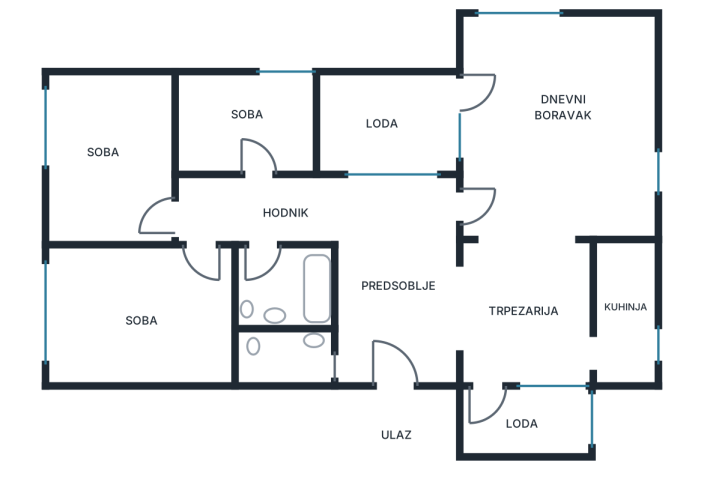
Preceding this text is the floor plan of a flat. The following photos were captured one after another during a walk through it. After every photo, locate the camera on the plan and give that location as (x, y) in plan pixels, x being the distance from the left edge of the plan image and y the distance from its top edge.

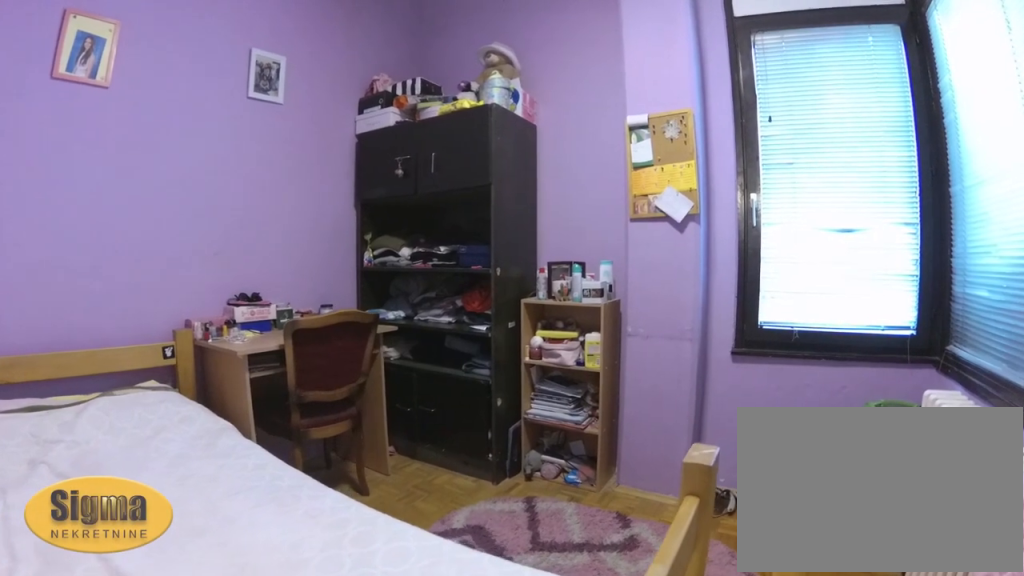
(264, 174)
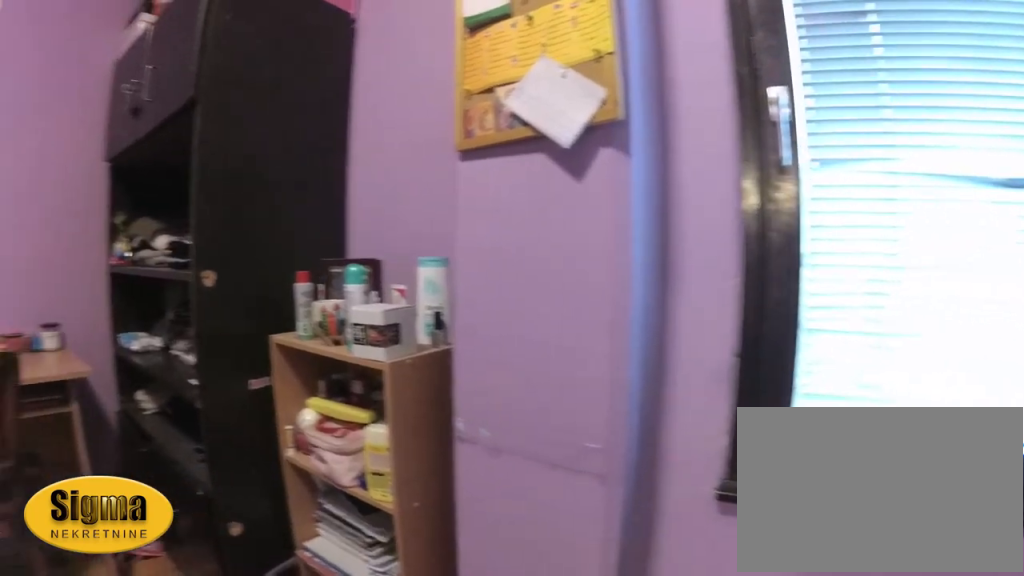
(263, 121)
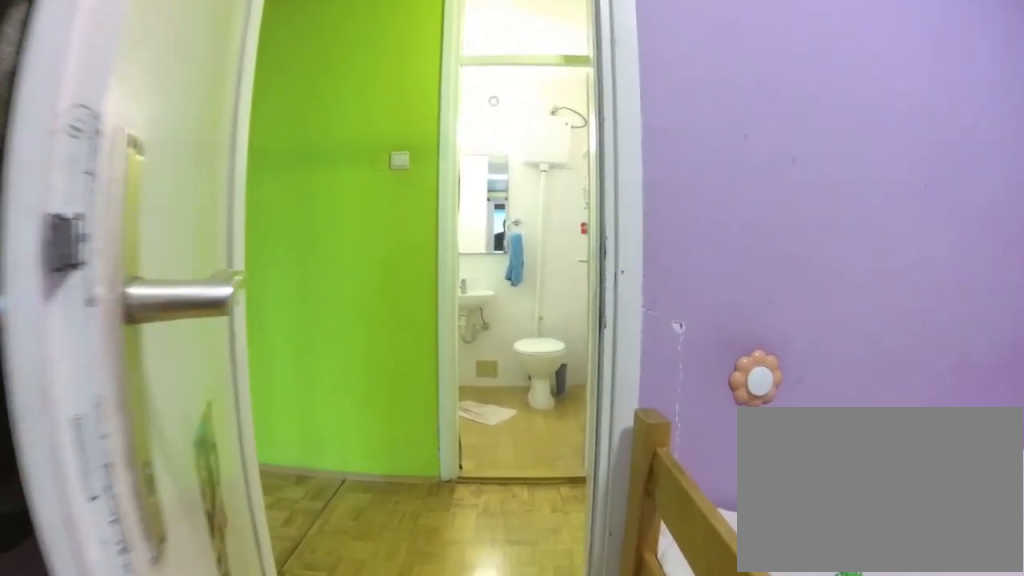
(275, 116)
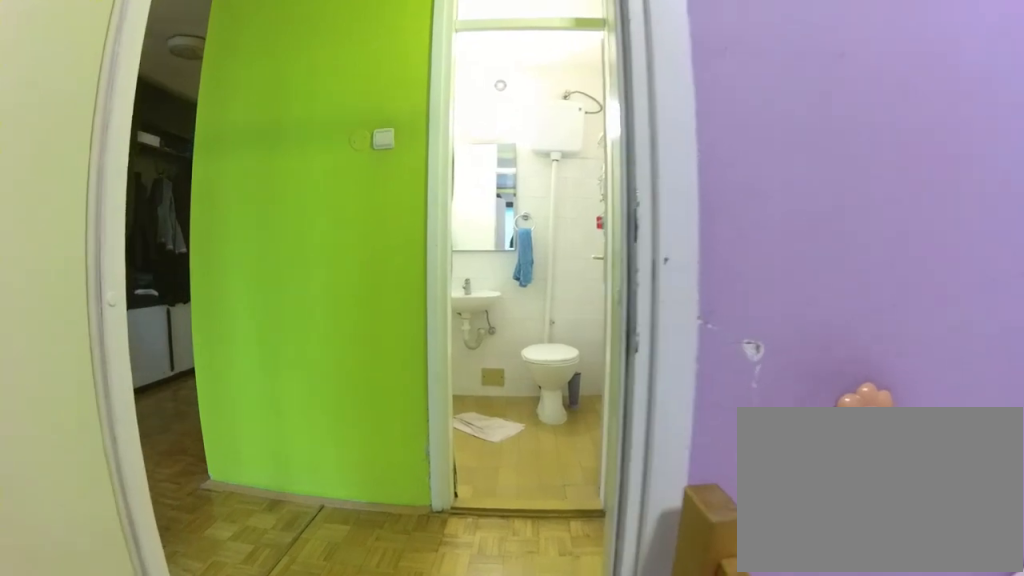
(274, 133)
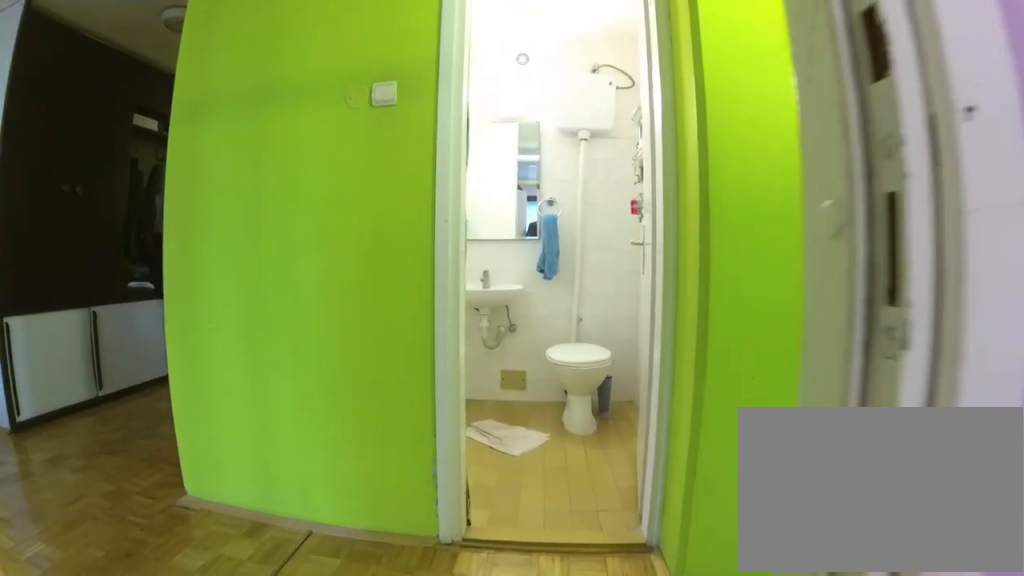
(274, 149)
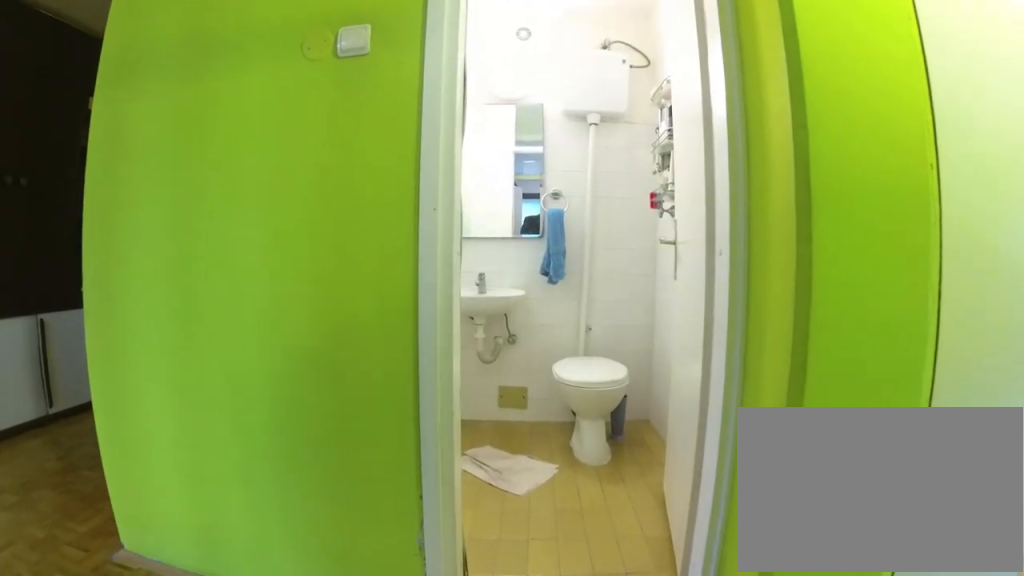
(272, 174)
